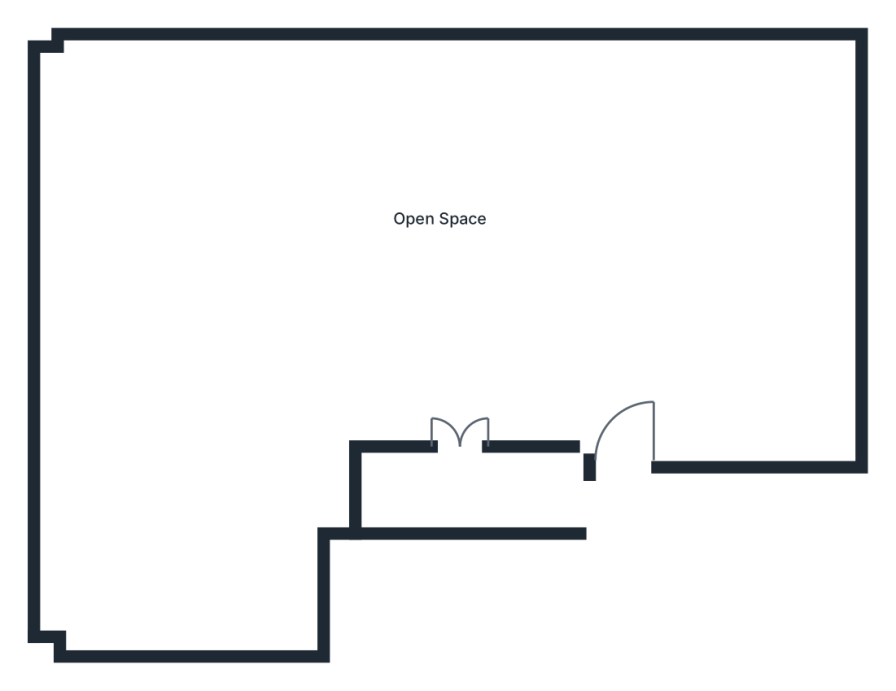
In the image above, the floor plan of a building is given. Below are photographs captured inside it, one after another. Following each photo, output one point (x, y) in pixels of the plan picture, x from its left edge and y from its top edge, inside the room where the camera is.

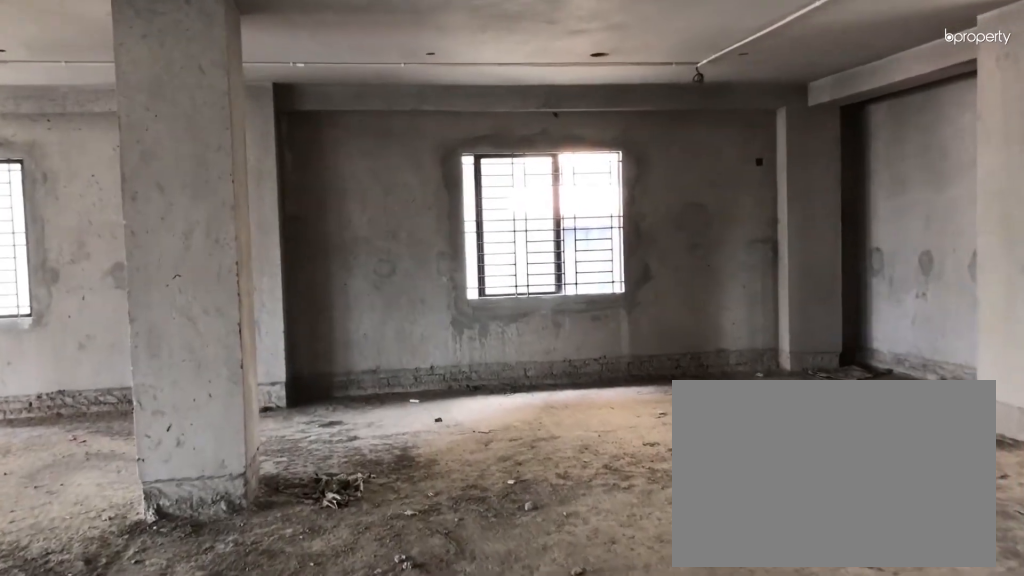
(602, 263)
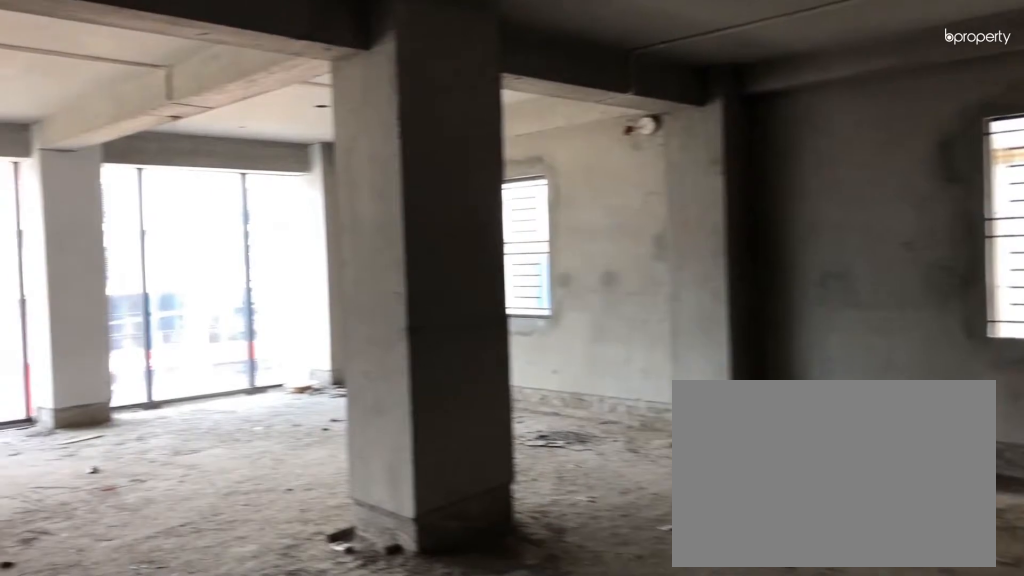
(455, 200)
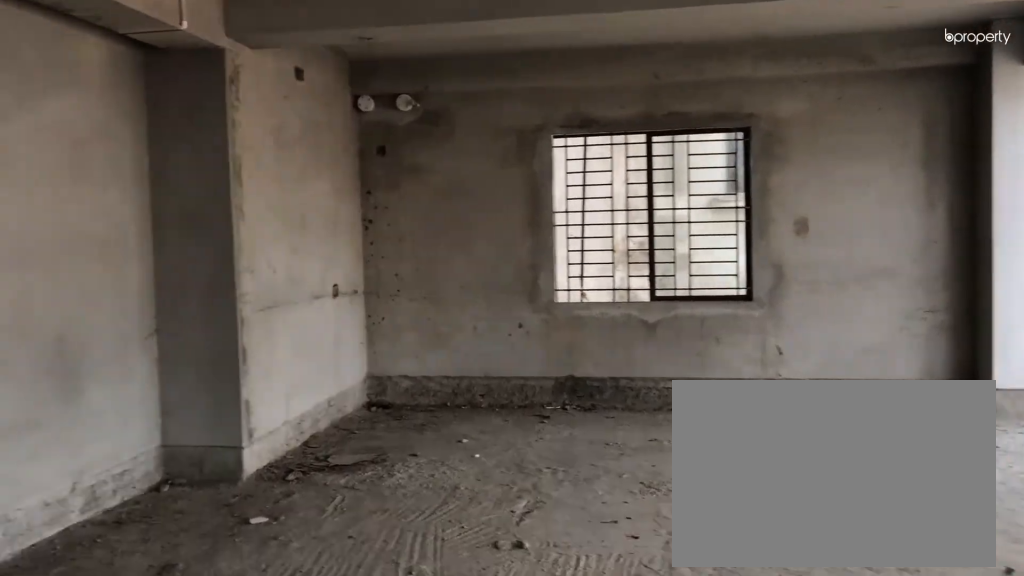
(454, 201)
